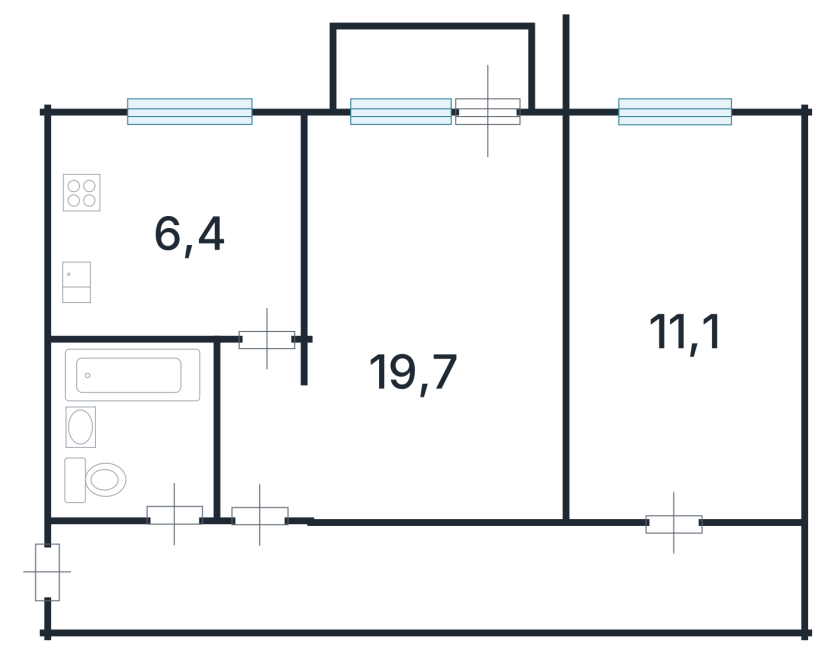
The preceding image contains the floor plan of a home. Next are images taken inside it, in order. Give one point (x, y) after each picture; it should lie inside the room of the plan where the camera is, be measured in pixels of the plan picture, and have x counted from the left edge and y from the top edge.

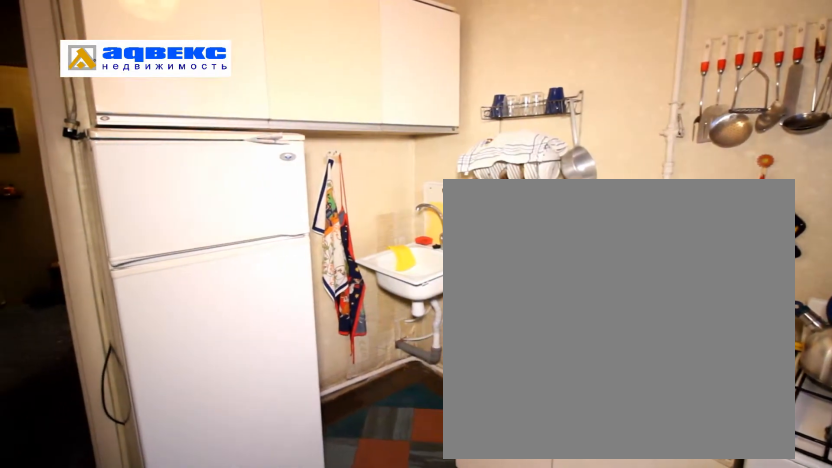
(128, 274)
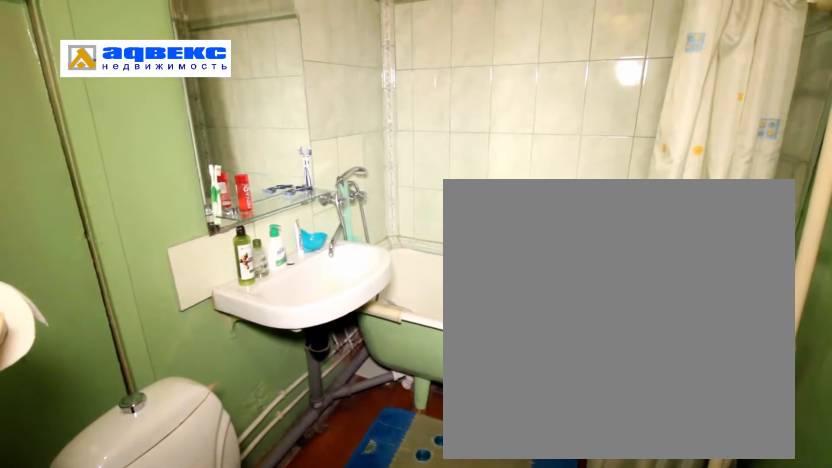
(143, 489)
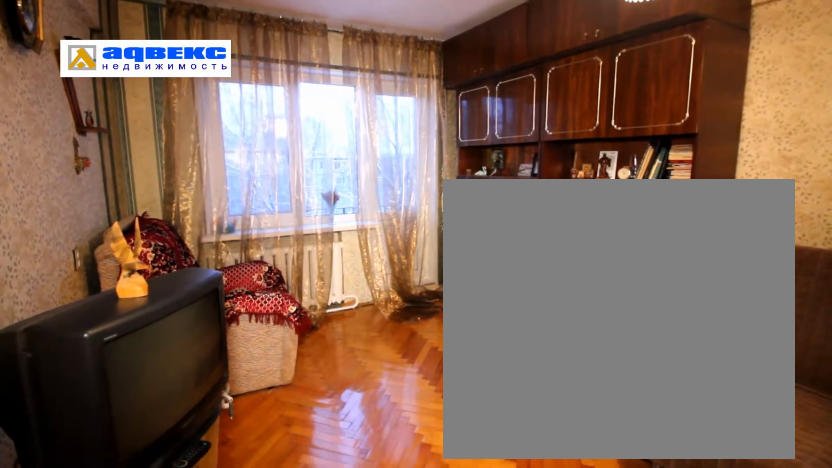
(518, 401)
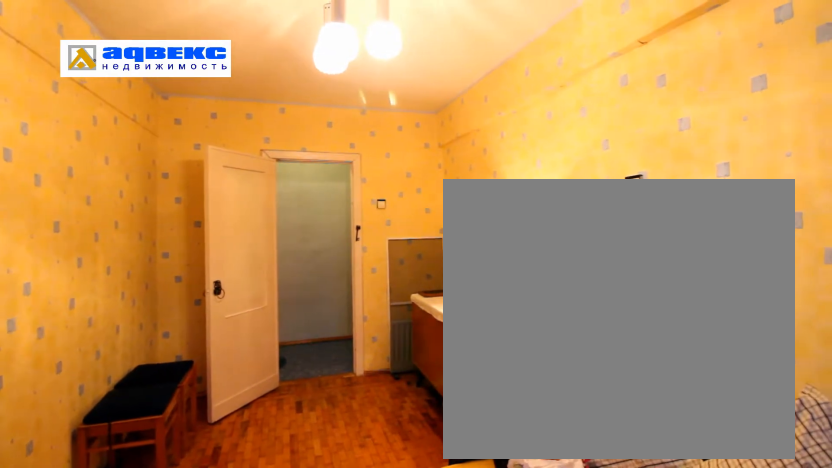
(752, 366)
